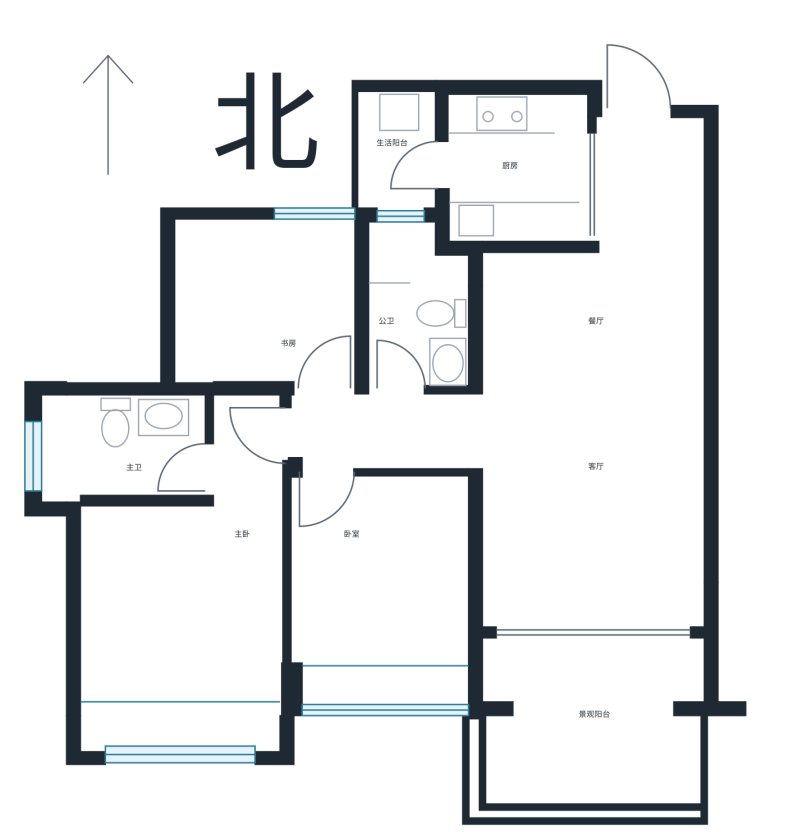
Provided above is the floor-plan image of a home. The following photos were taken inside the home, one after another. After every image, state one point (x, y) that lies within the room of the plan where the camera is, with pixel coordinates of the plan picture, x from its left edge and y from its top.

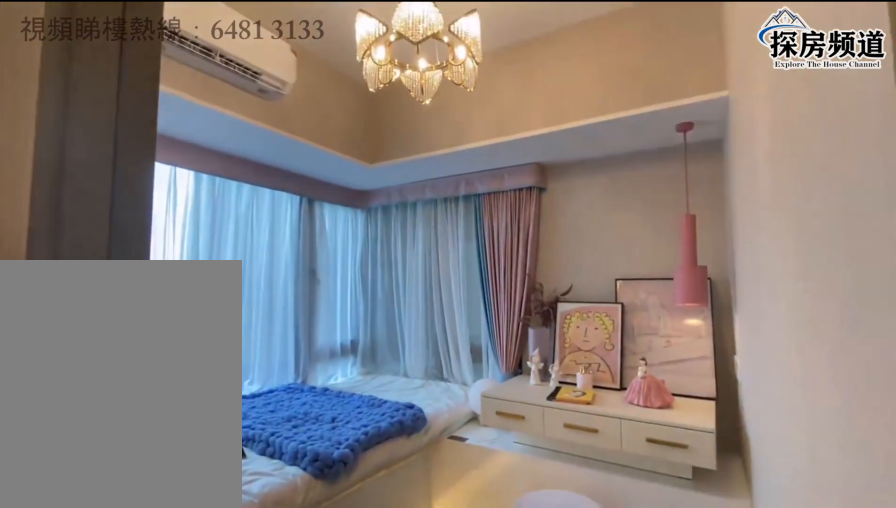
(278, 322)
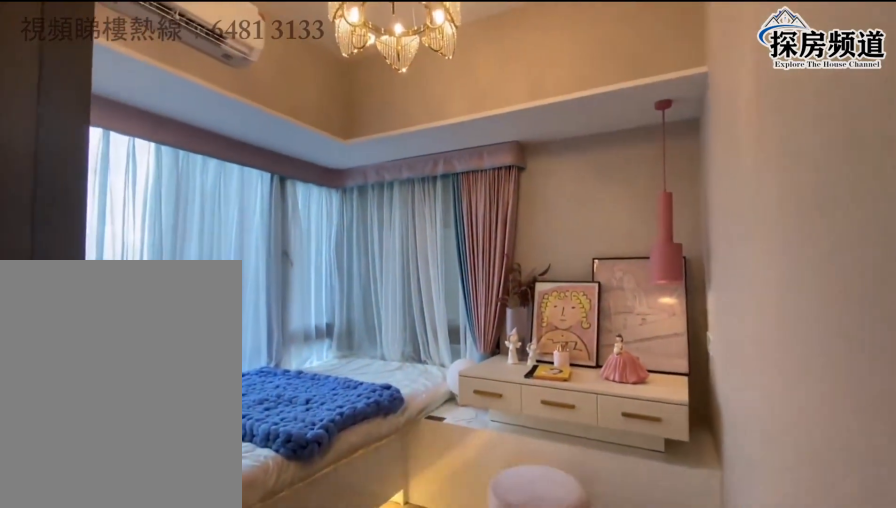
(279, 340)
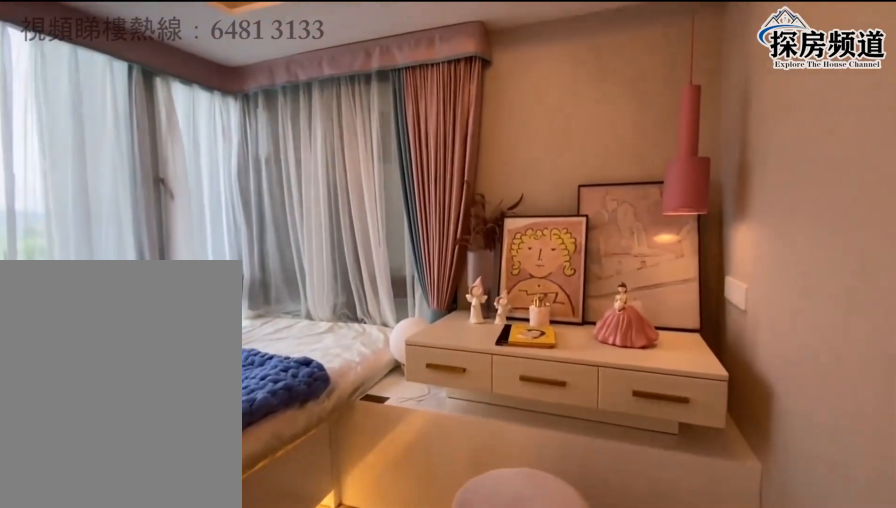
(280, 326)
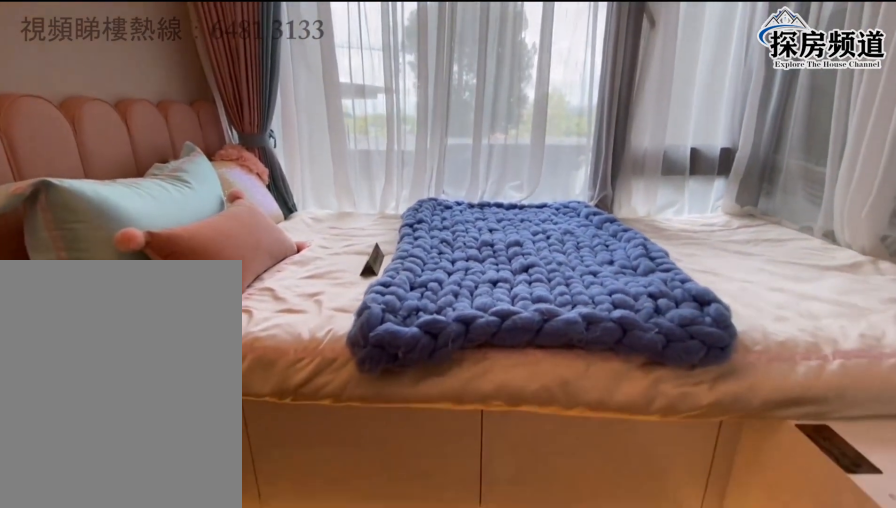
(281, 330)
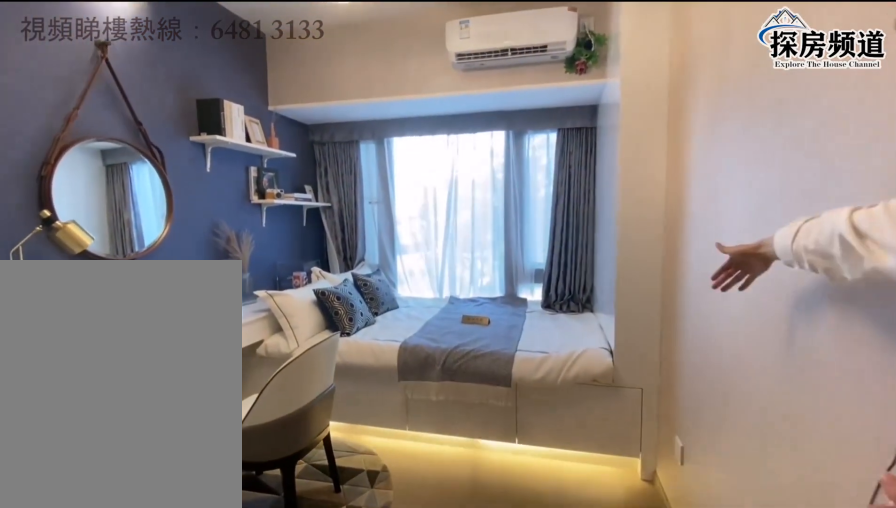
(388, 570)
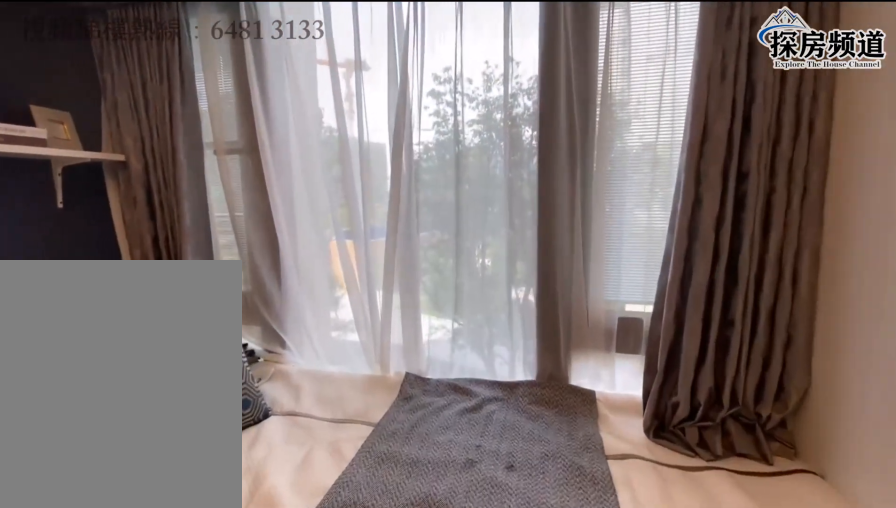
(389, 570)
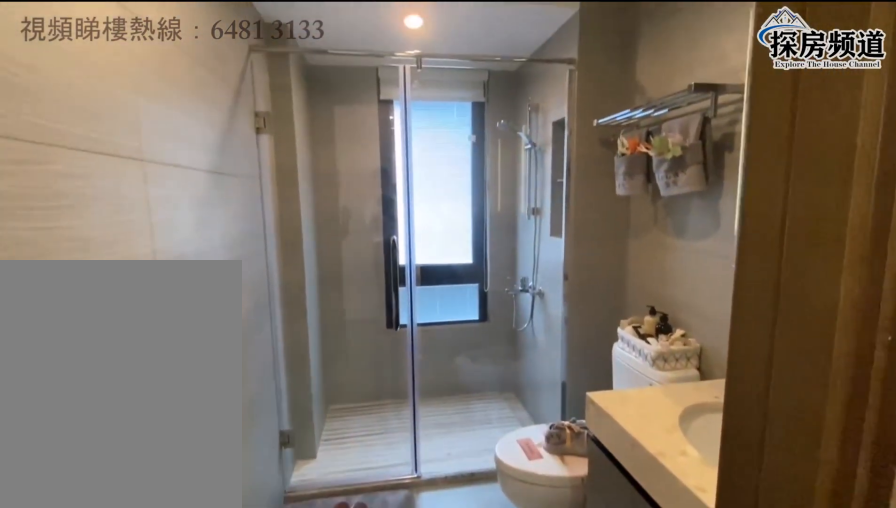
(127, 445)
